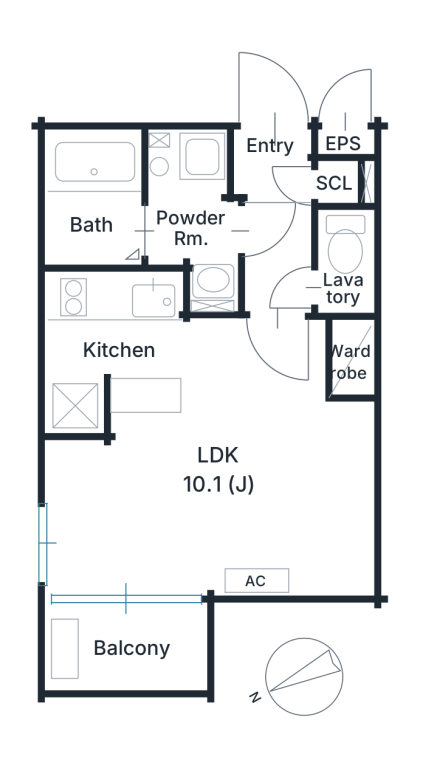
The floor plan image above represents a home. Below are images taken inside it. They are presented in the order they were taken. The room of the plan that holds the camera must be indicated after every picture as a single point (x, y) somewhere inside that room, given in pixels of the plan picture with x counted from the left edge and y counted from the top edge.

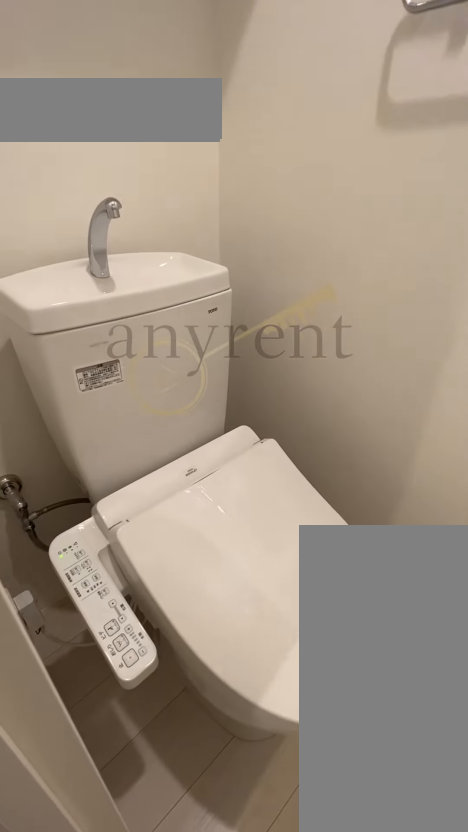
(344, 248)
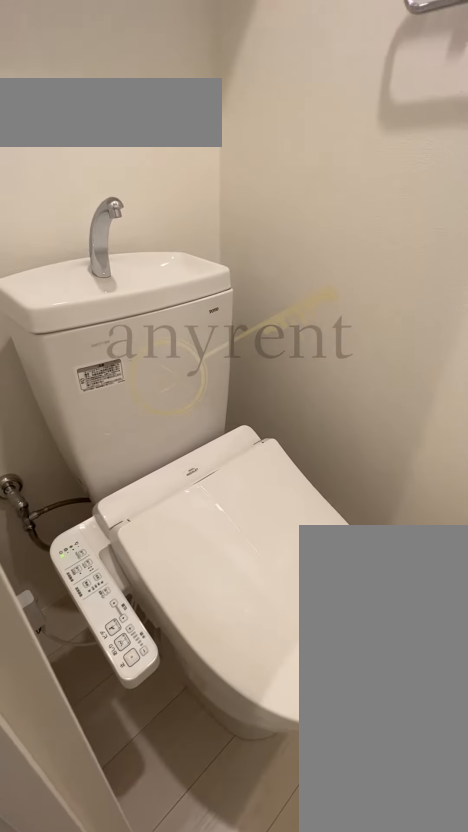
(344, 248)
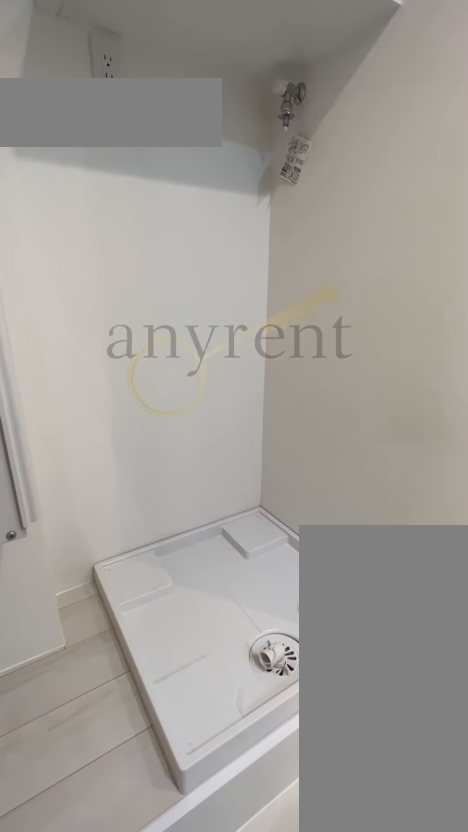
(201, 158)
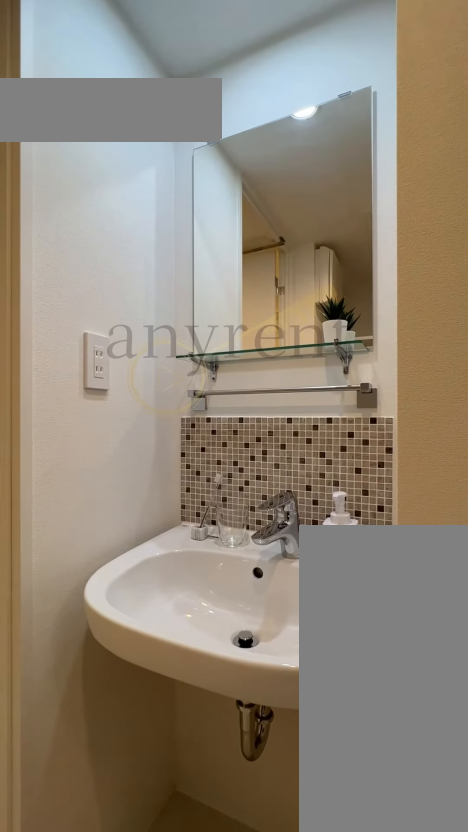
(212, 282)
